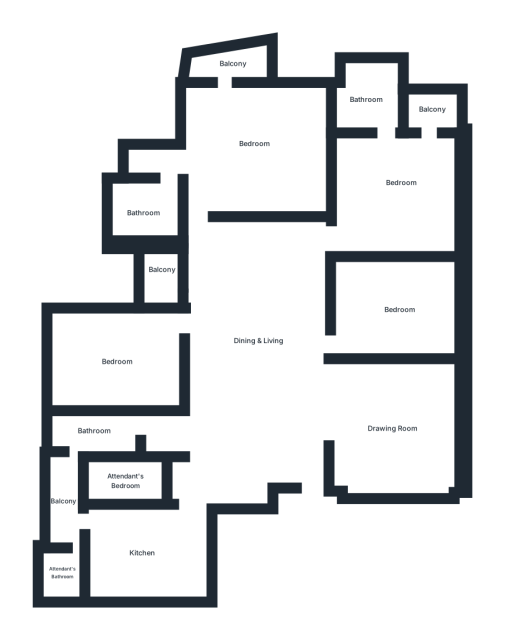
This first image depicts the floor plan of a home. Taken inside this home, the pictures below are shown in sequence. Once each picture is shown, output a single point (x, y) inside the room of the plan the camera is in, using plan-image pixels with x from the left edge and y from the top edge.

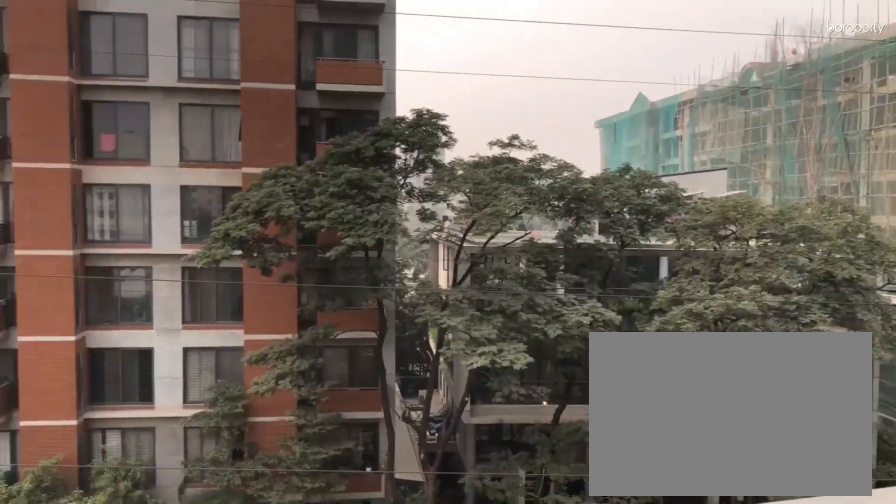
(234, 63)
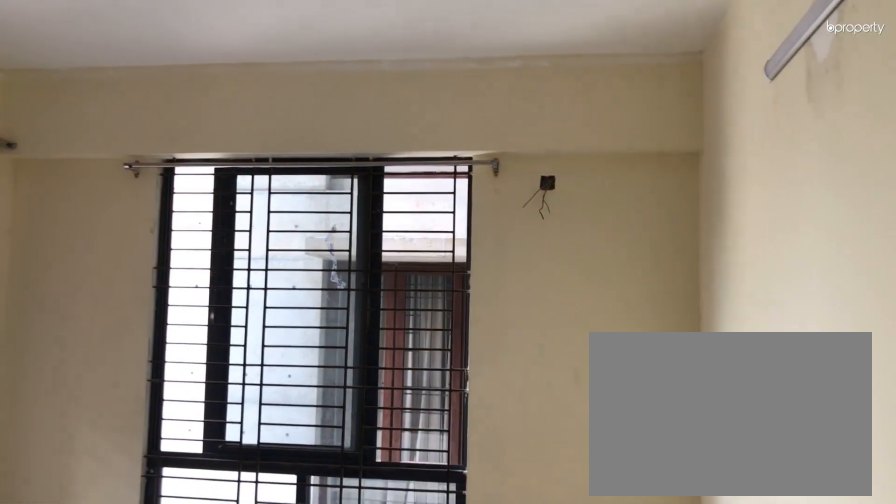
(391, 190)
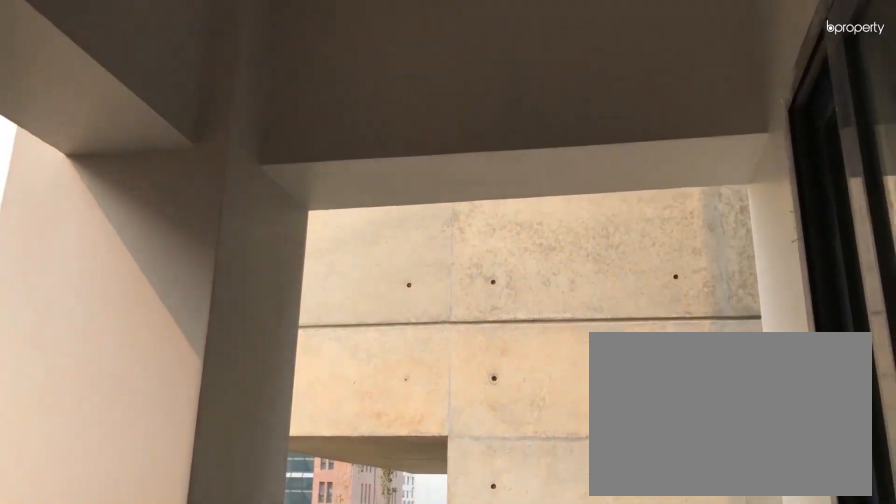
(429, 109)
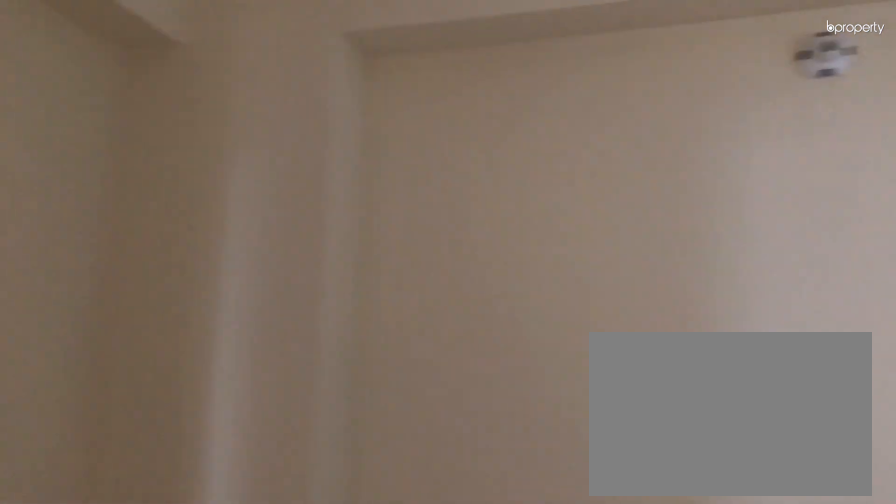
(391, 306)
